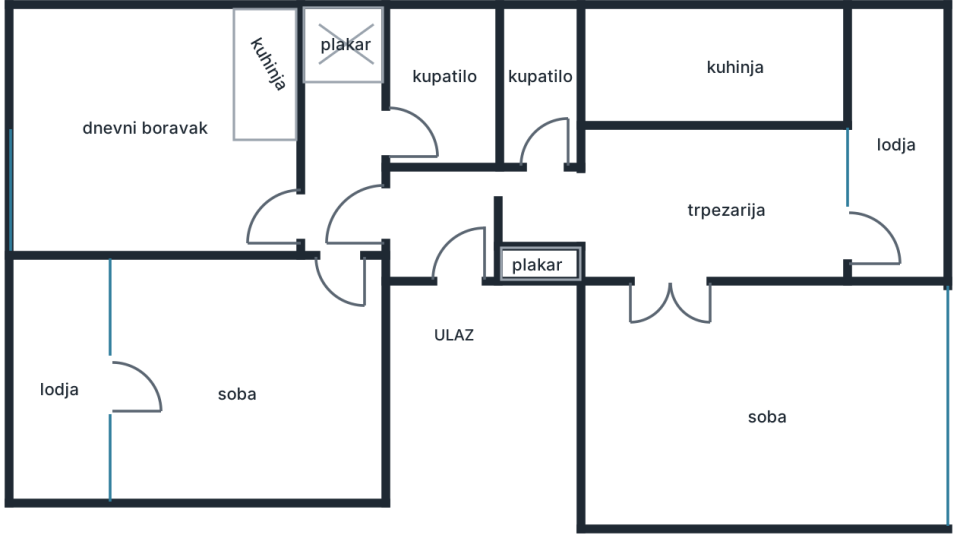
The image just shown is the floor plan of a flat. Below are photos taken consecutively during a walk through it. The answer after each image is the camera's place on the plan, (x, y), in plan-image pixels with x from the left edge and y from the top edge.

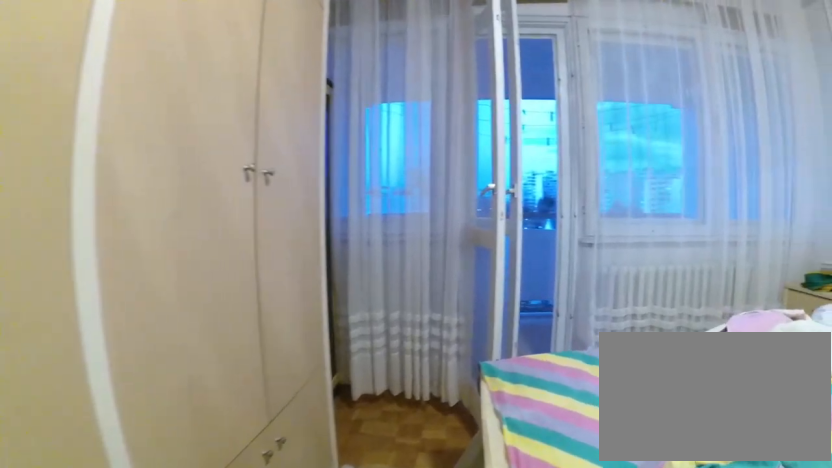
(318, 411)
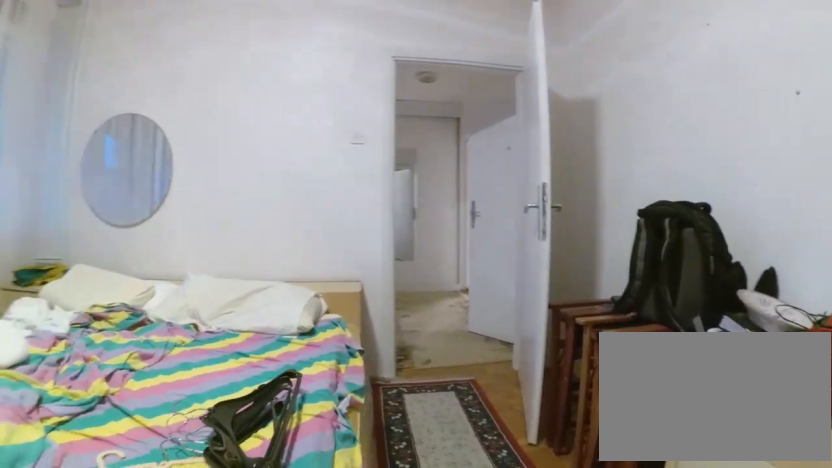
(290, 446)
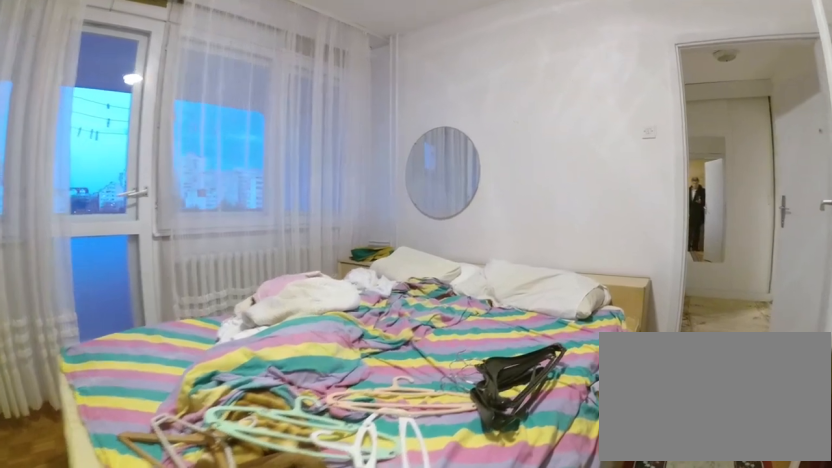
(329, 458)
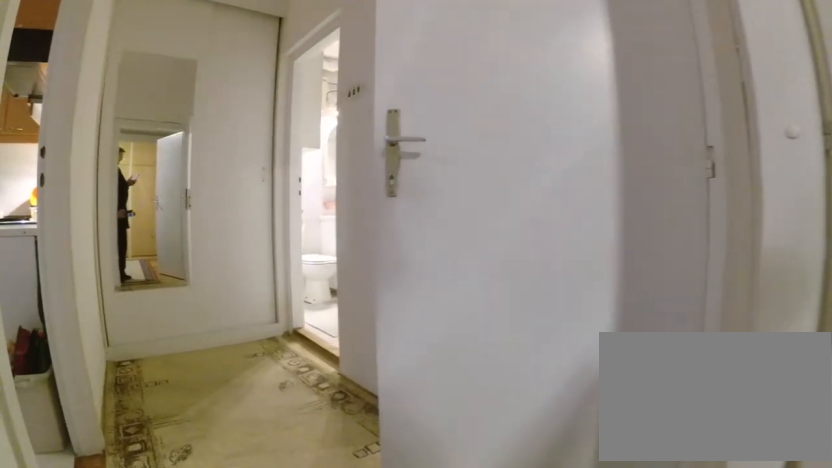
(338, 312)
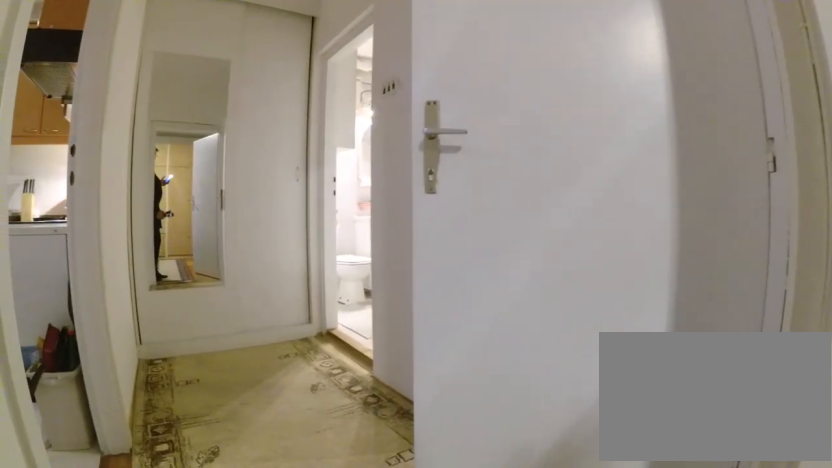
(341, 297)
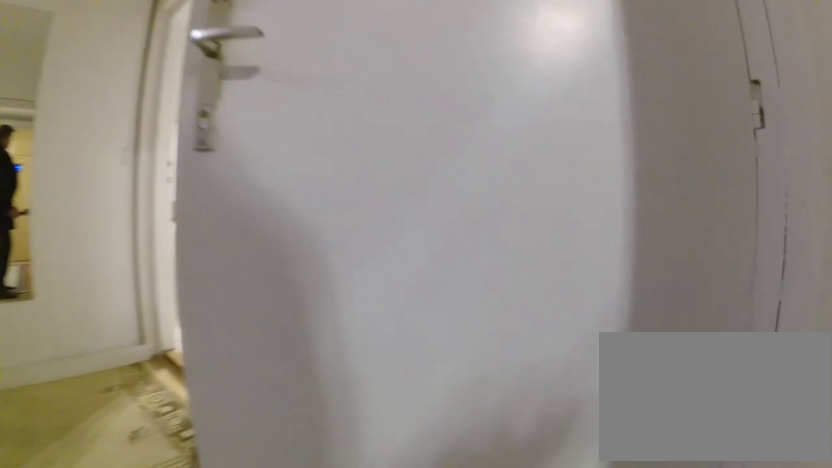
(331, 264)
